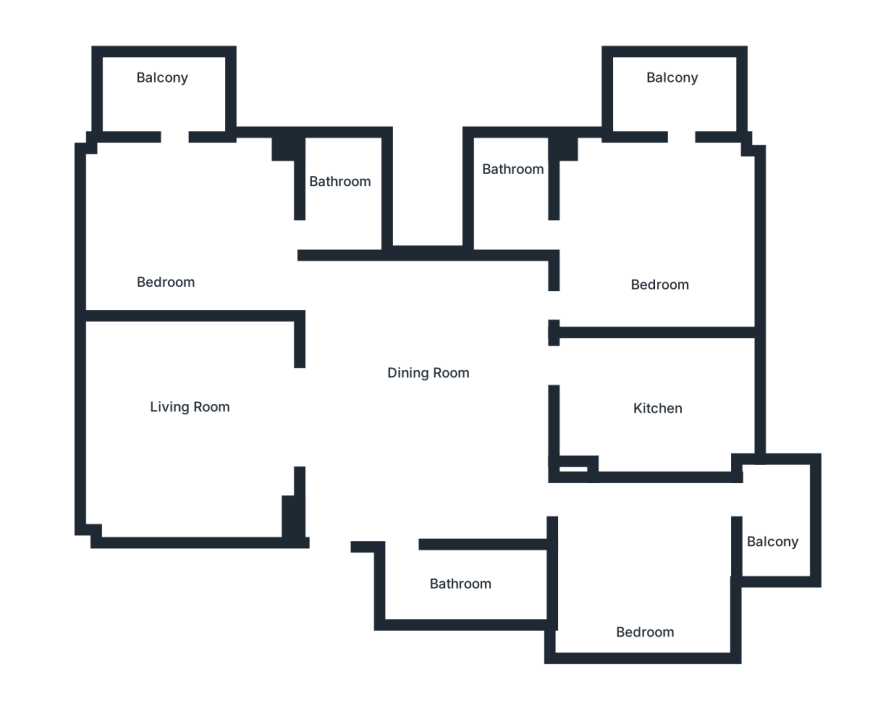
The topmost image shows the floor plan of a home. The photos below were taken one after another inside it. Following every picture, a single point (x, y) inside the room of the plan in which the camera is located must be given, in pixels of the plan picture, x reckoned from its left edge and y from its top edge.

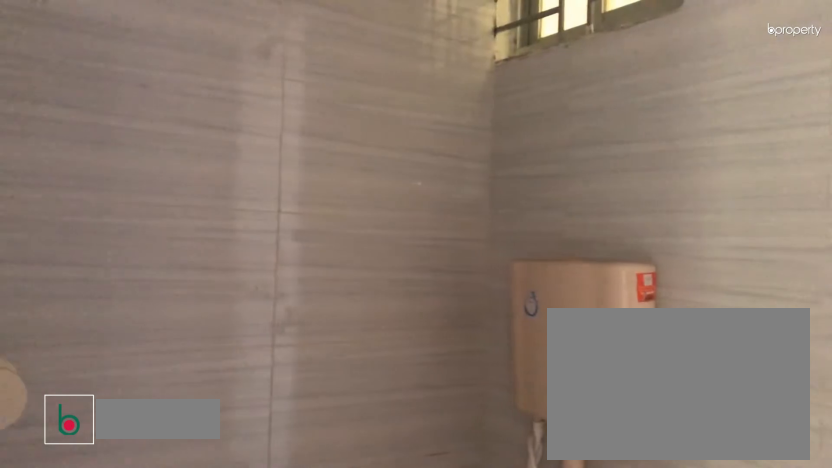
(454, 583)
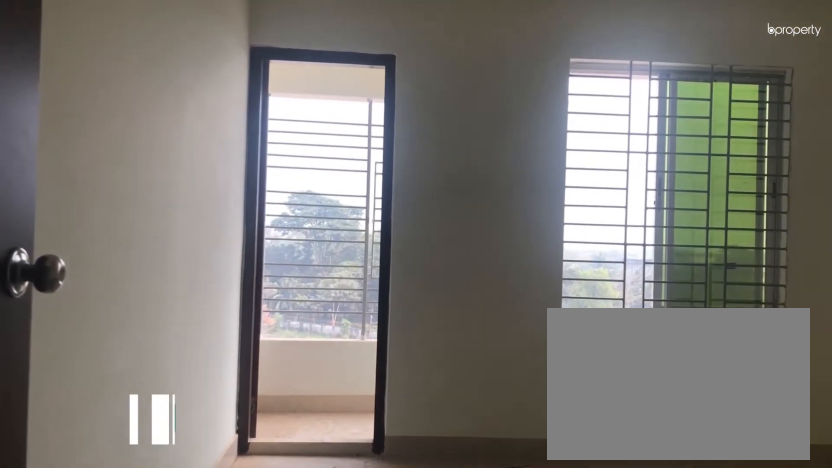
(646, 587)
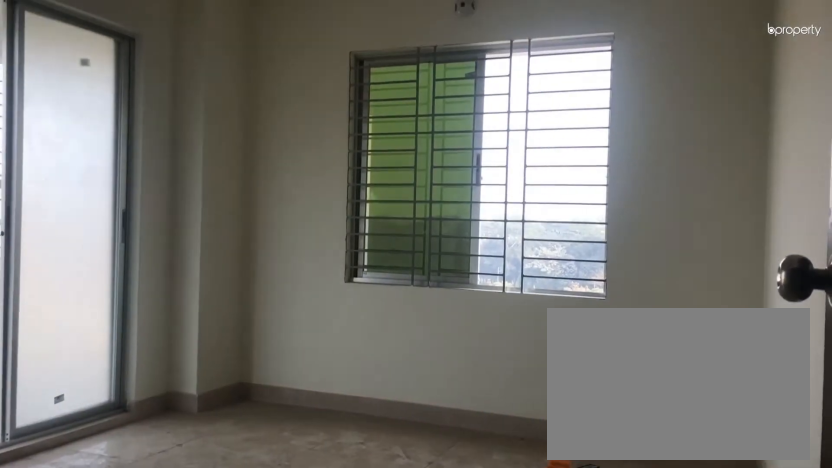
(661, 246)
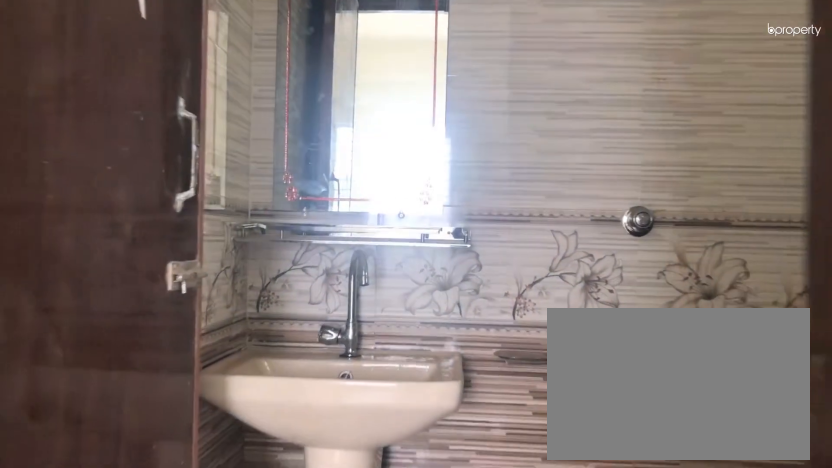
(505, 195)
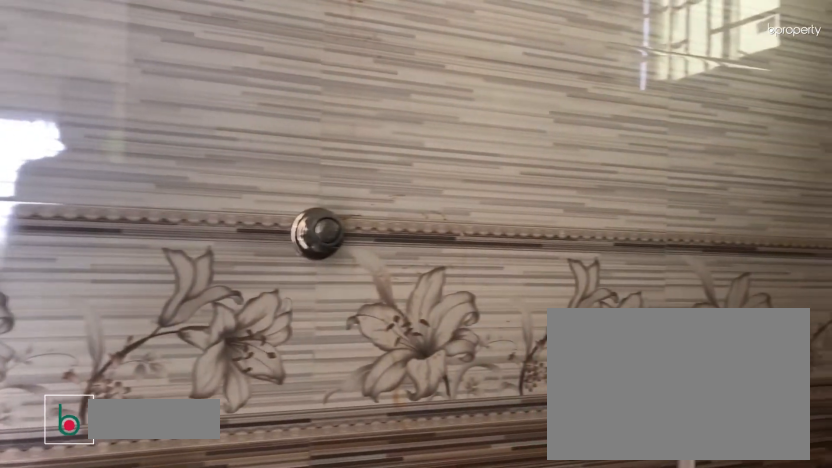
(505, 195)
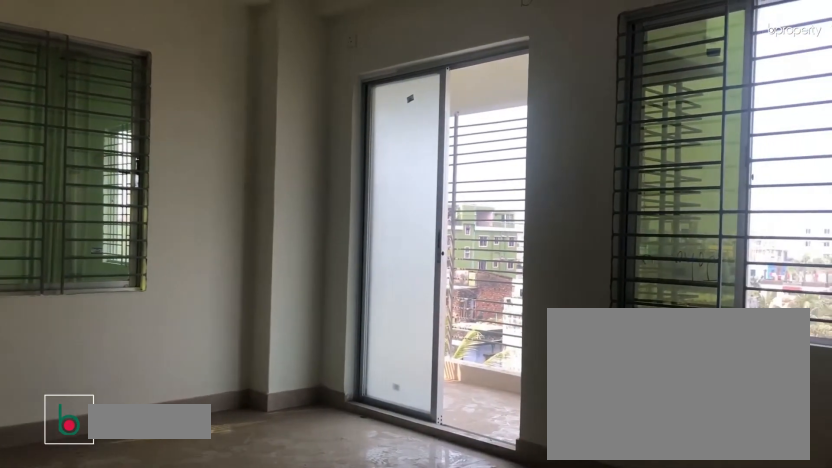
(171, 255)
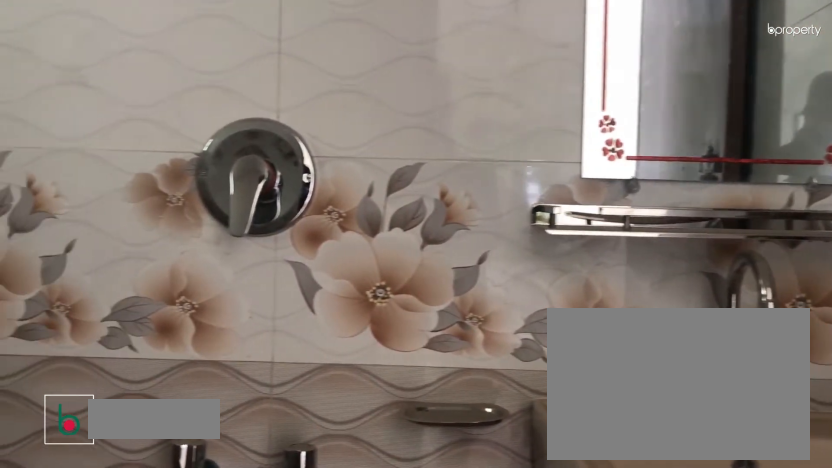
(335, 195)
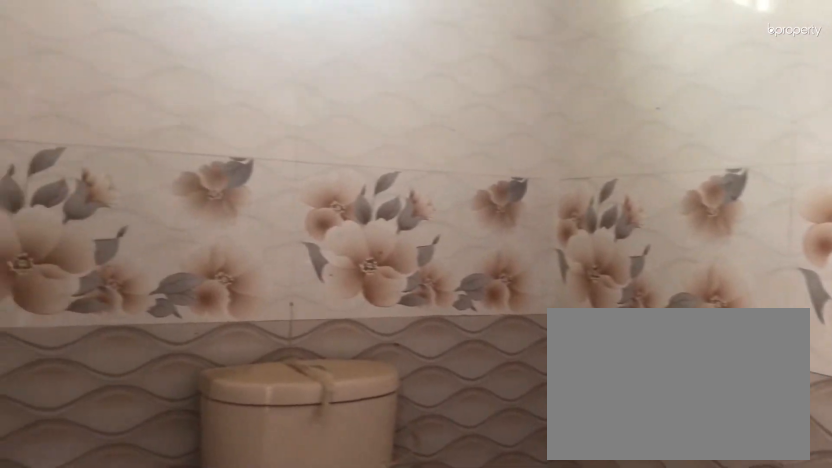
(335, 195)
